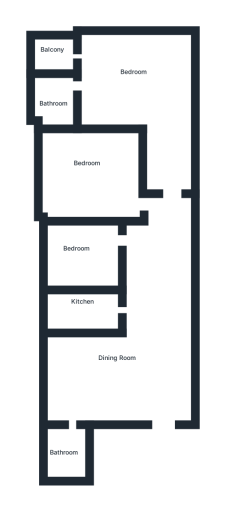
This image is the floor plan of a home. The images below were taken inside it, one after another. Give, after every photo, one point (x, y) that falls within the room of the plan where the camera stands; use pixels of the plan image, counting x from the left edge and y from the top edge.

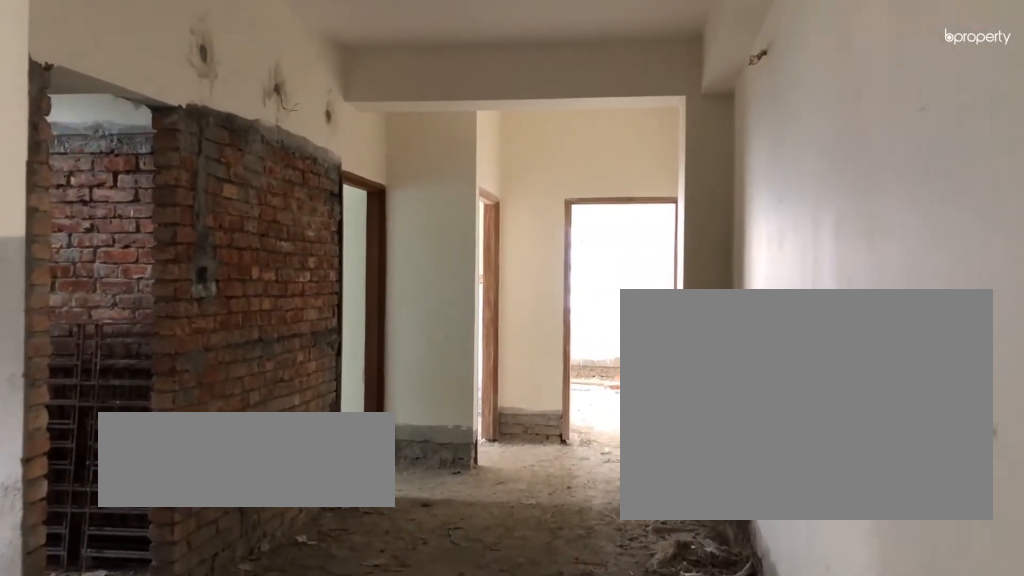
(111, 384)
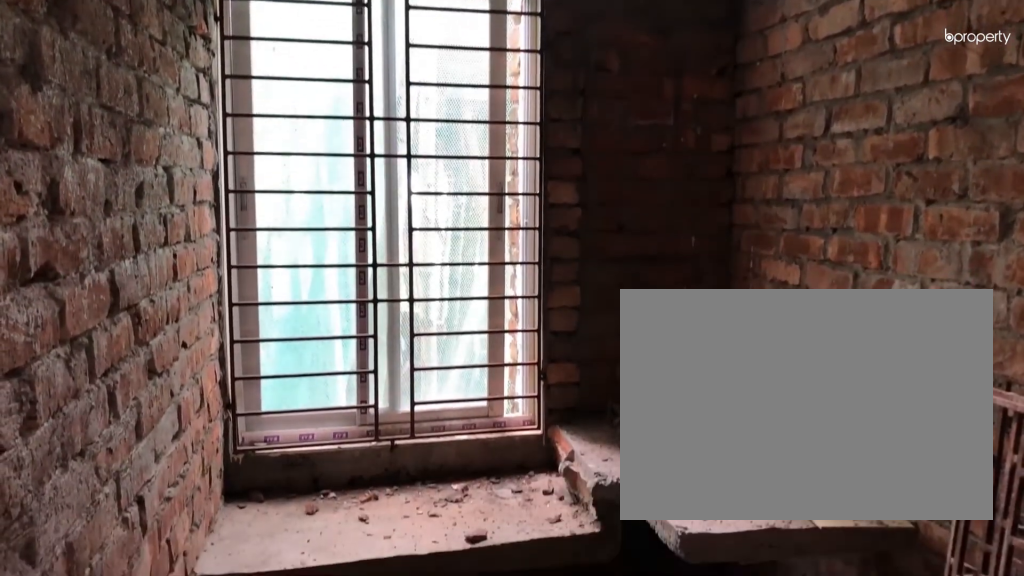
(81, 316)
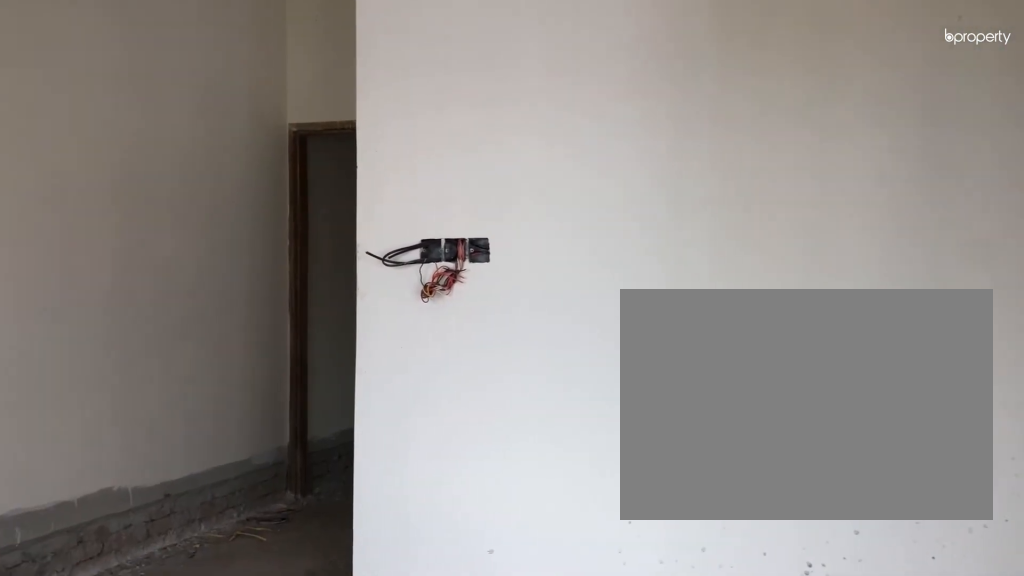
(144, 77)
